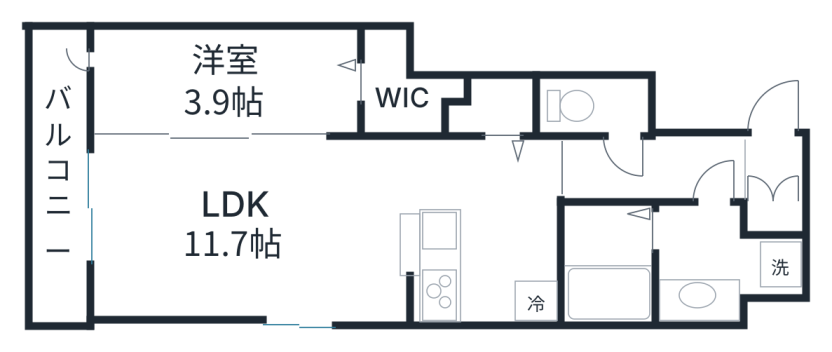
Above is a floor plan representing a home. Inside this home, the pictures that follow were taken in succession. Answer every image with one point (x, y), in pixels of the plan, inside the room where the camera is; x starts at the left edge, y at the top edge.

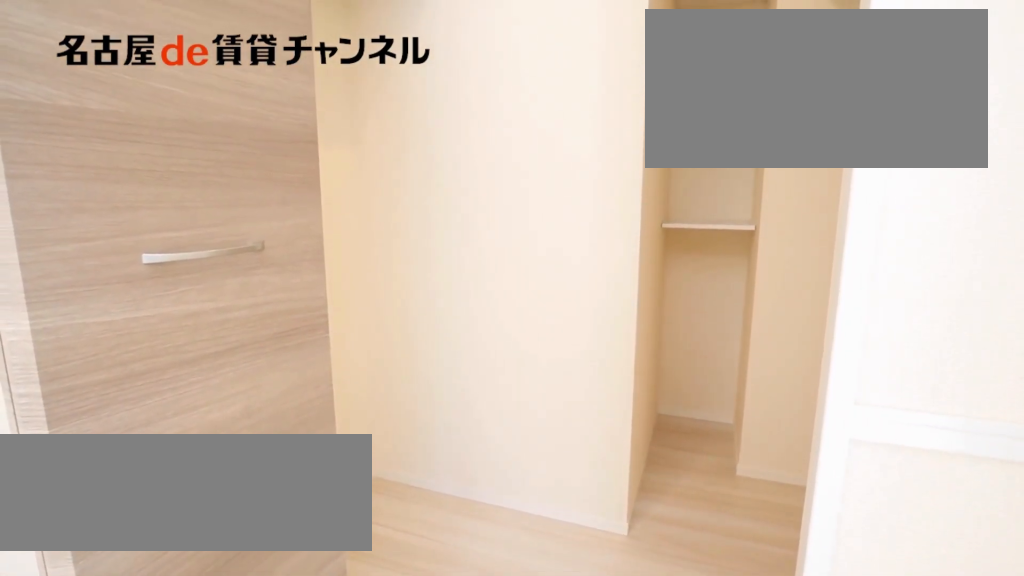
(400, 92)
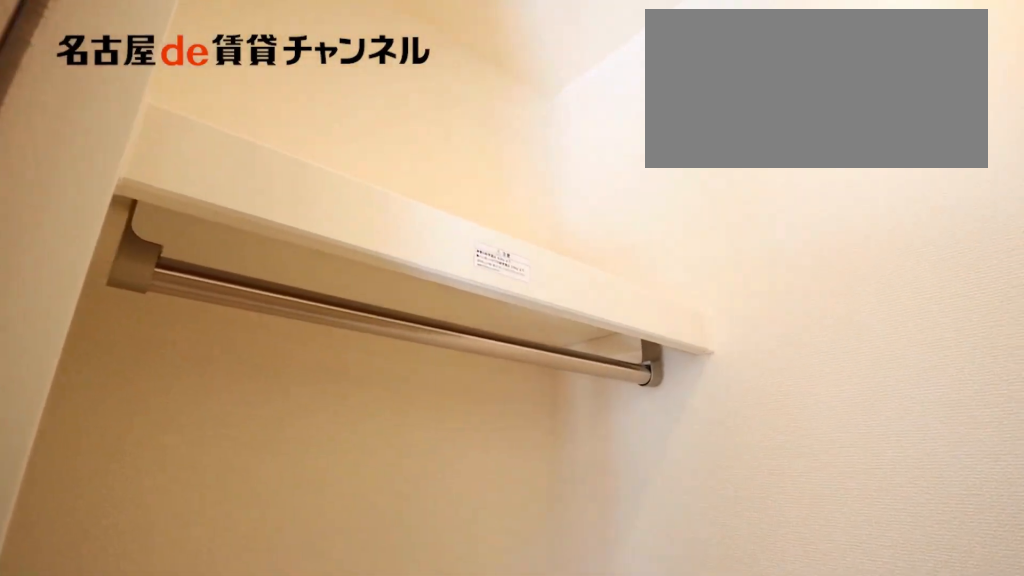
(400, 92)
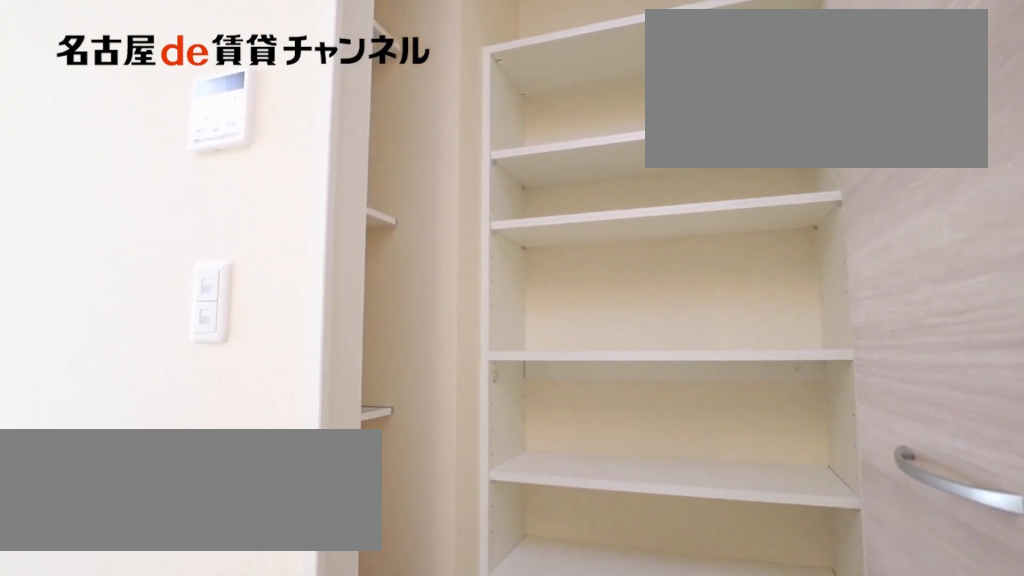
(490, 111)
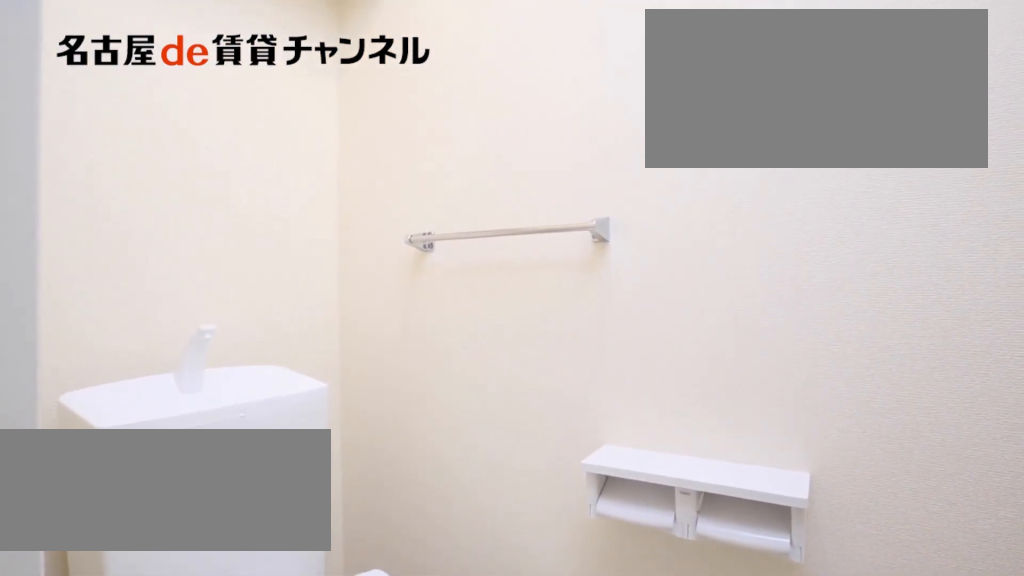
(596, 106)
